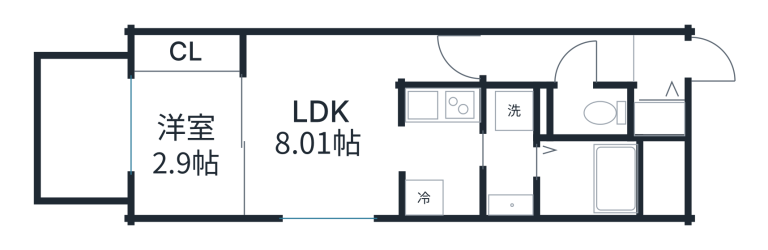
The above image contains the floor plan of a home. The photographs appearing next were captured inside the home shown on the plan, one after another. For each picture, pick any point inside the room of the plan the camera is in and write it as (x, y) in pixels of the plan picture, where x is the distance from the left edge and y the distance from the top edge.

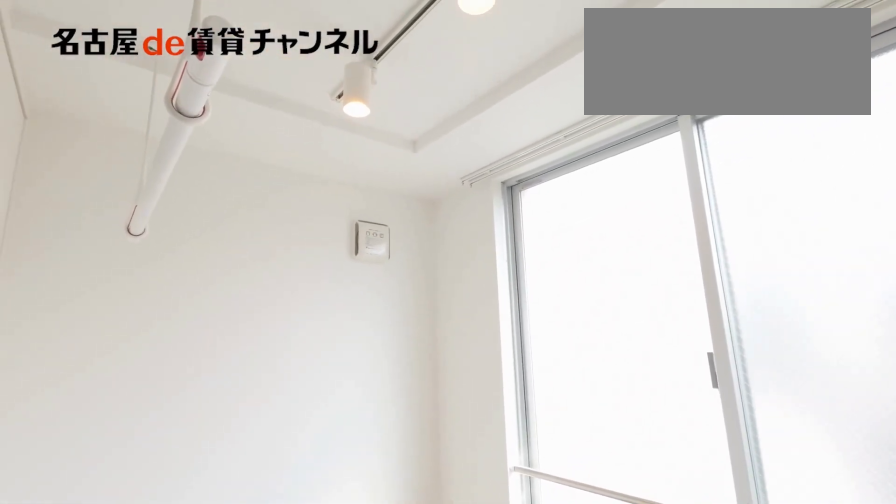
(185, 145)
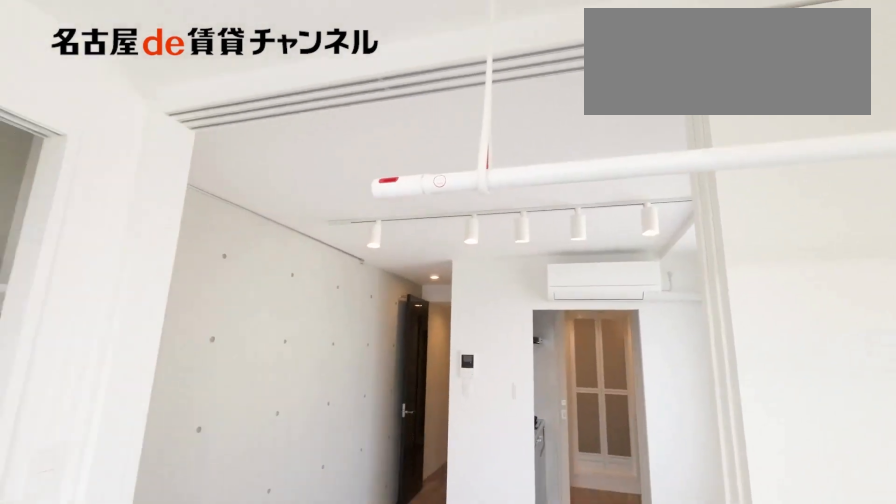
(185, 145)
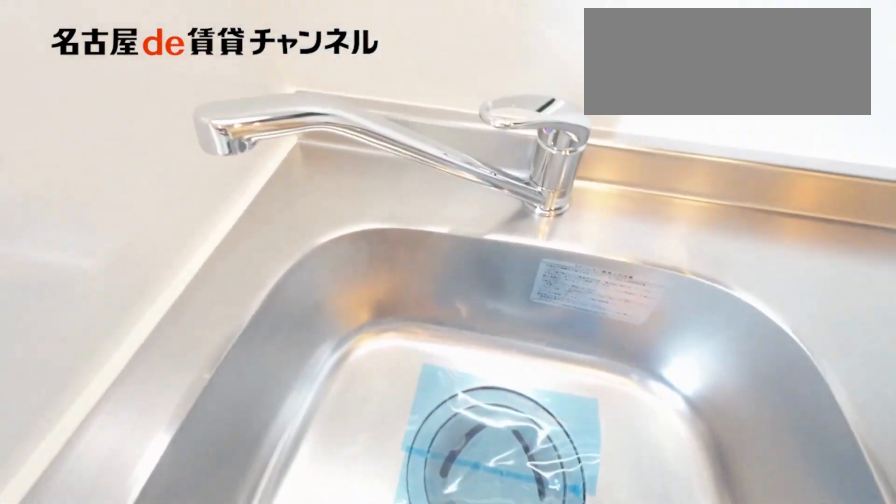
(442, 153)
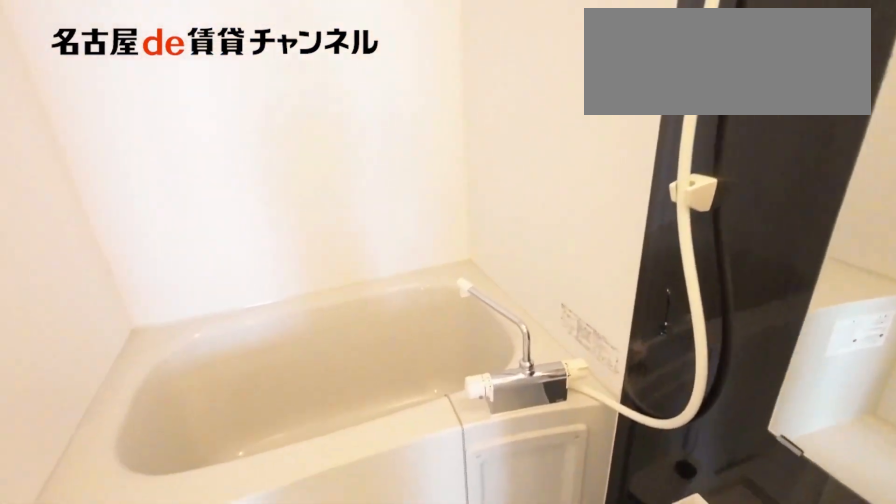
(590, 183)
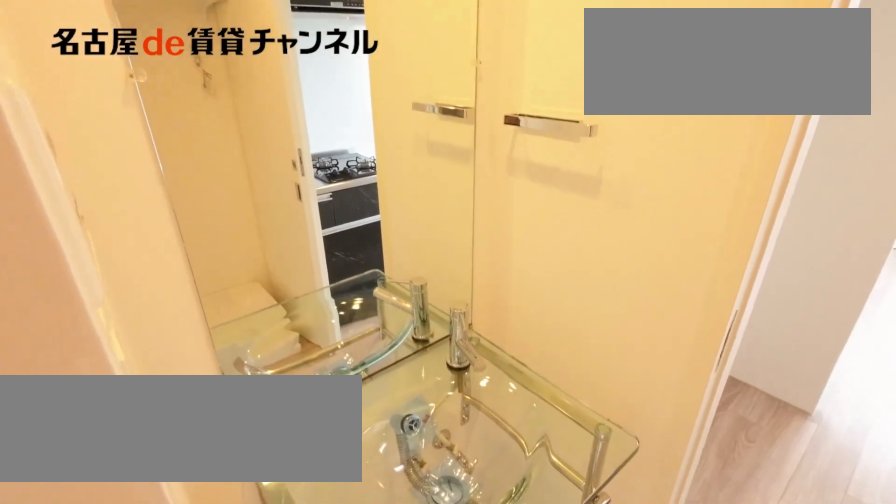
(511, 198)
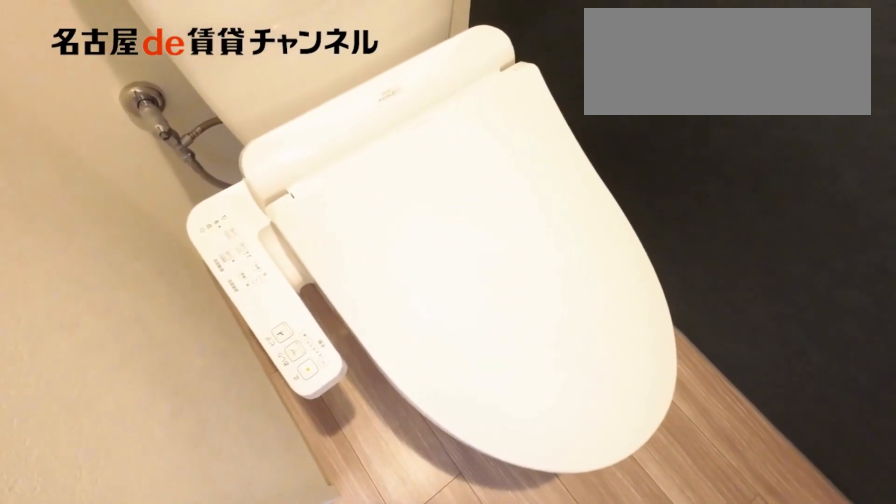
(585, 115)
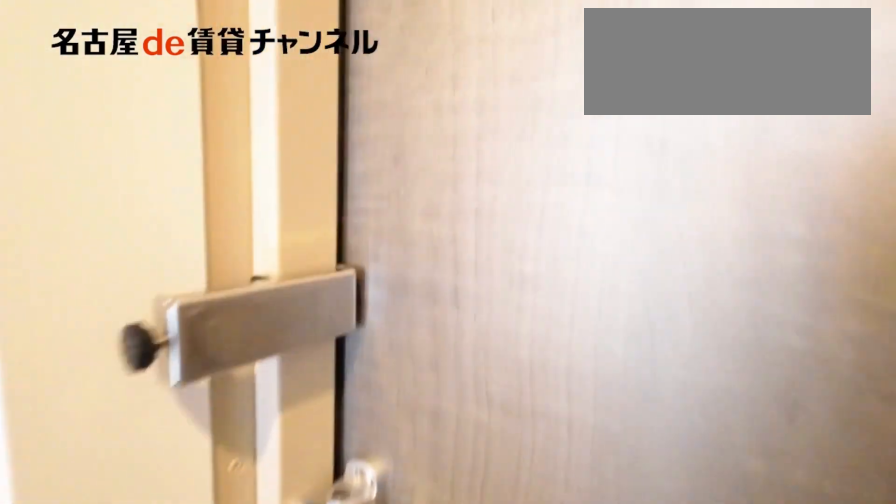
(661, 84)
